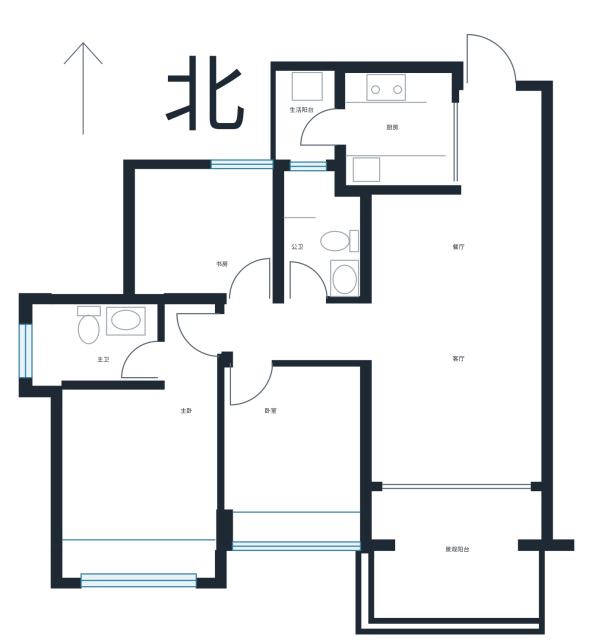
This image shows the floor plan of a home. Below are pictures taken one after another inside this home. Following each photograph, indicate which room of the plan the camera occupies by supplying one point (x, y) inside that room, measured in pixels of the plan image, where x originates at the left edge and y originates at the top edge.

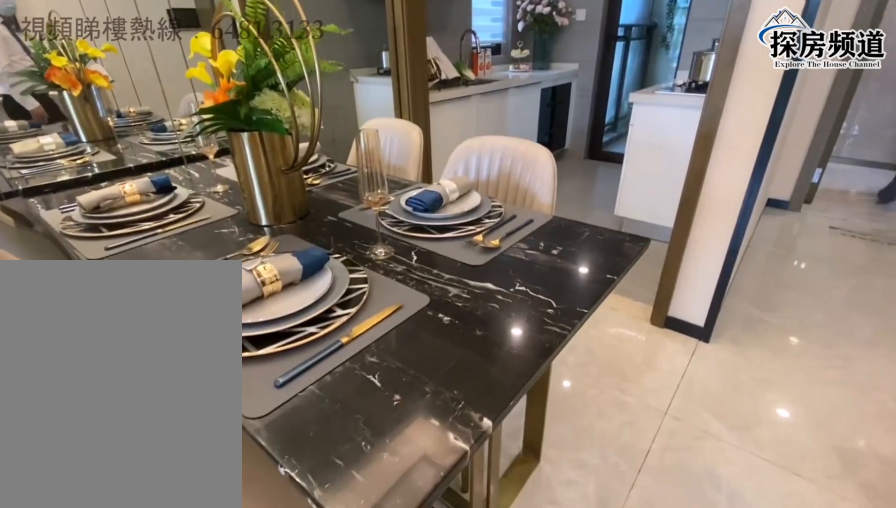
(417, 259)
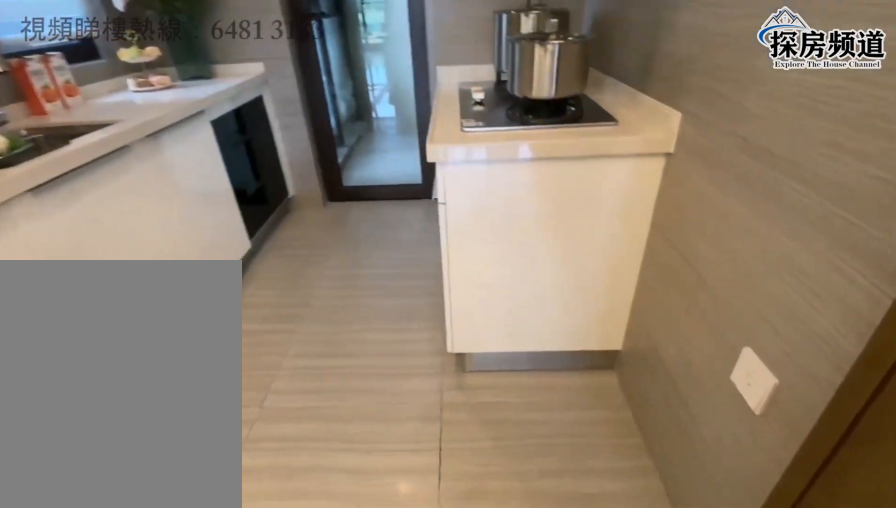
(414, 140)
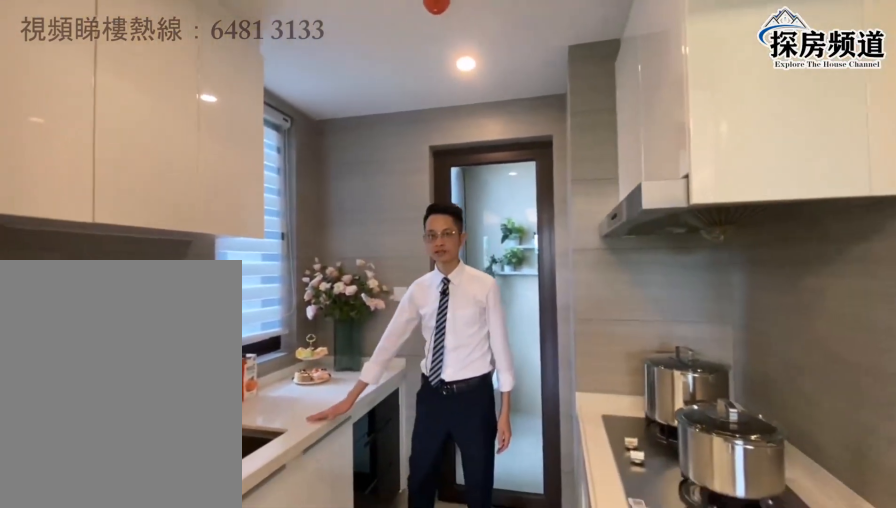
(414, 141)
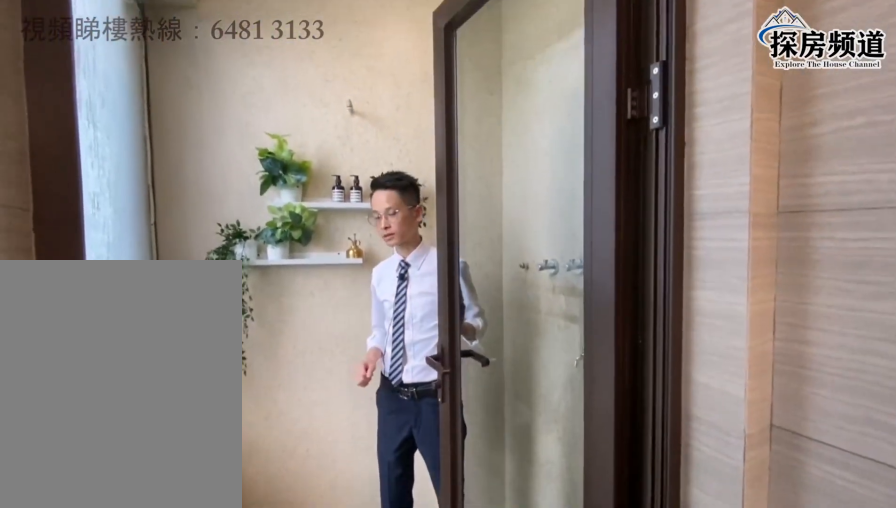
(311, 120)
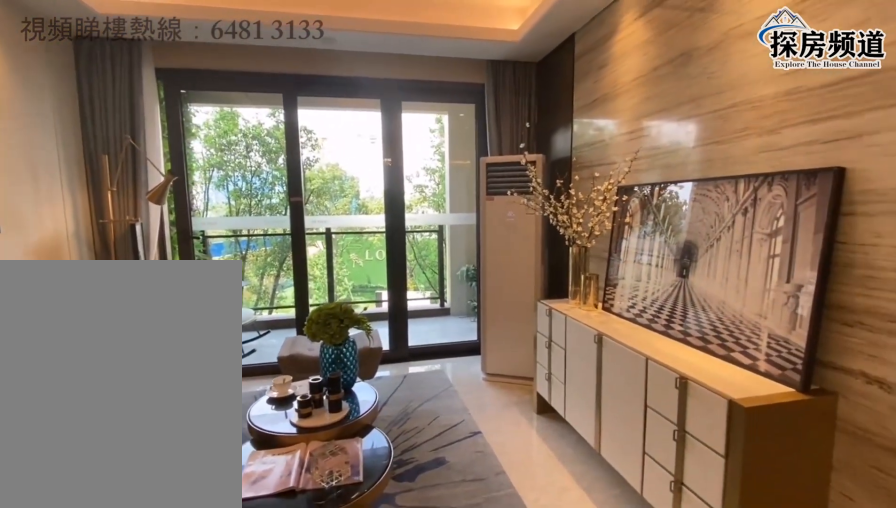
(455, 382)
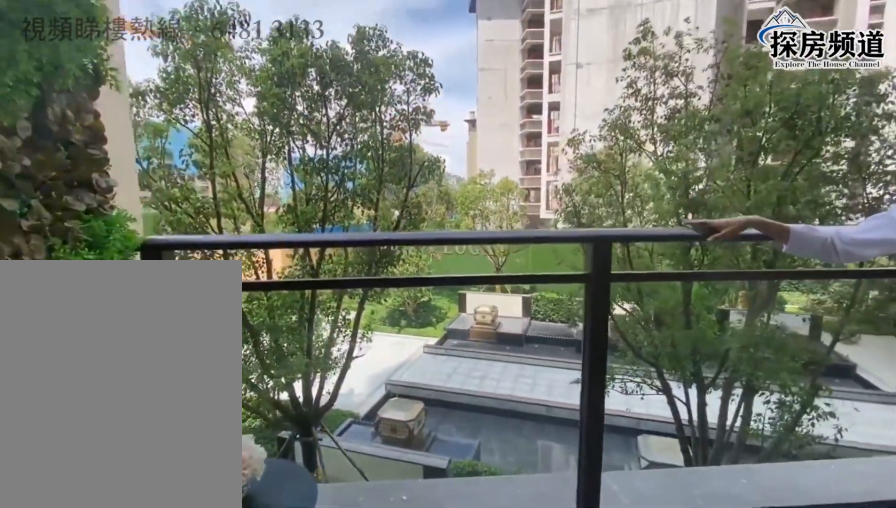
(454, 549)
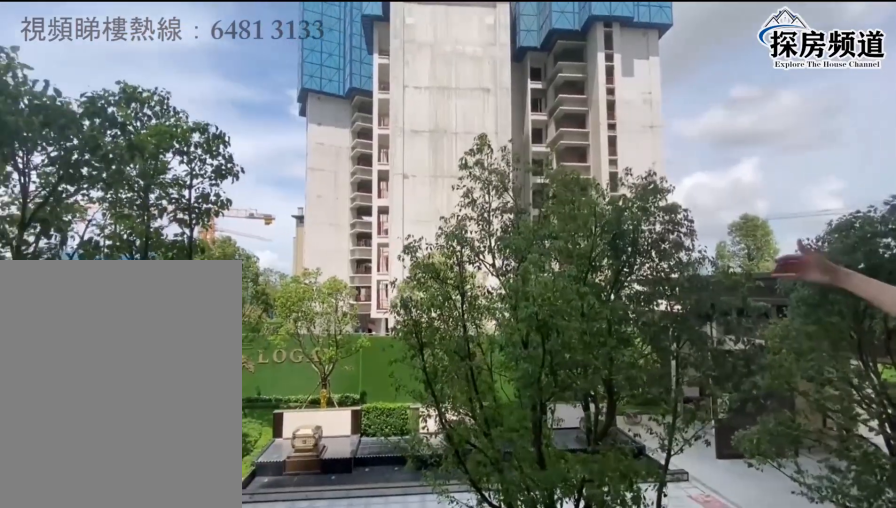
(454, 549)
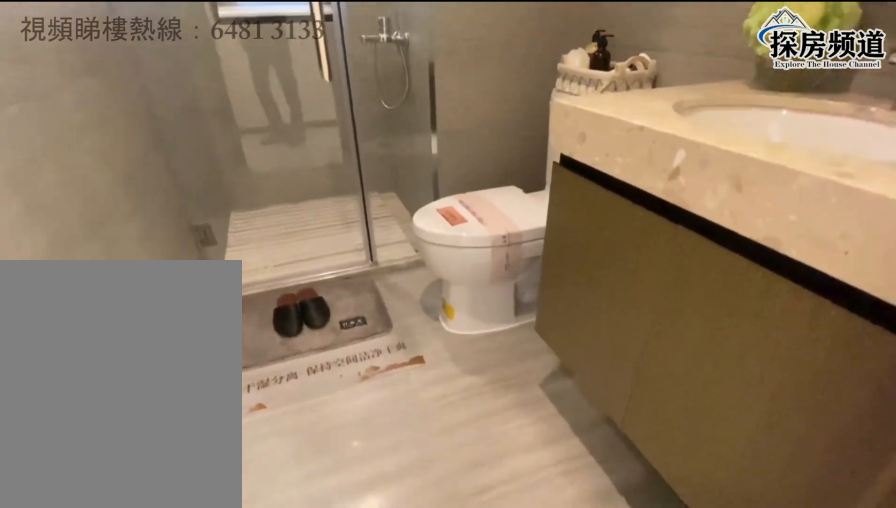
(321, 247)
